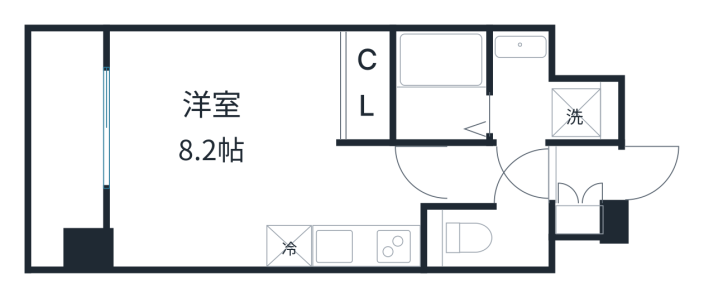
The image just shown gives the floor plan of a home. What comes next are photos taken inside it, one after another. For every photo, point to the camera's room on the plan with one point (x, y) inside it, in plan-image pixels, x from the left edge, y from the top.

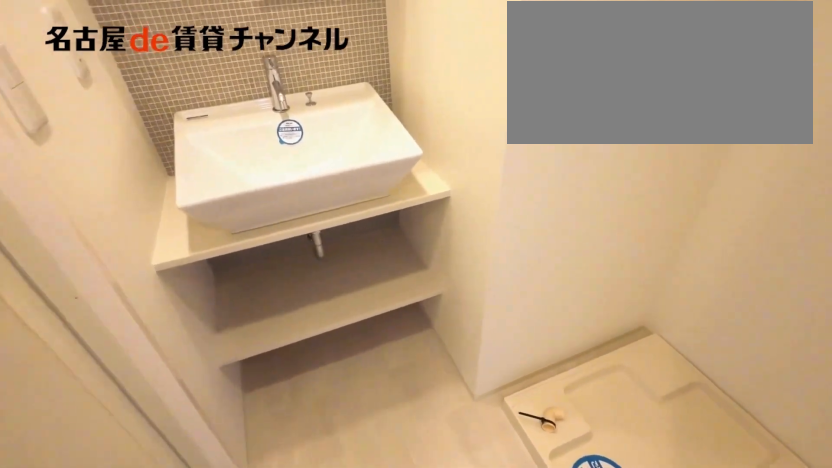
(545, 95)
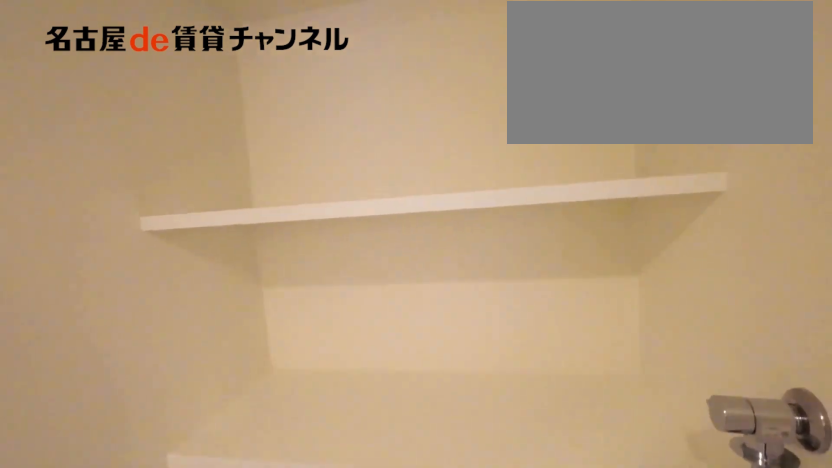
(545, 95)
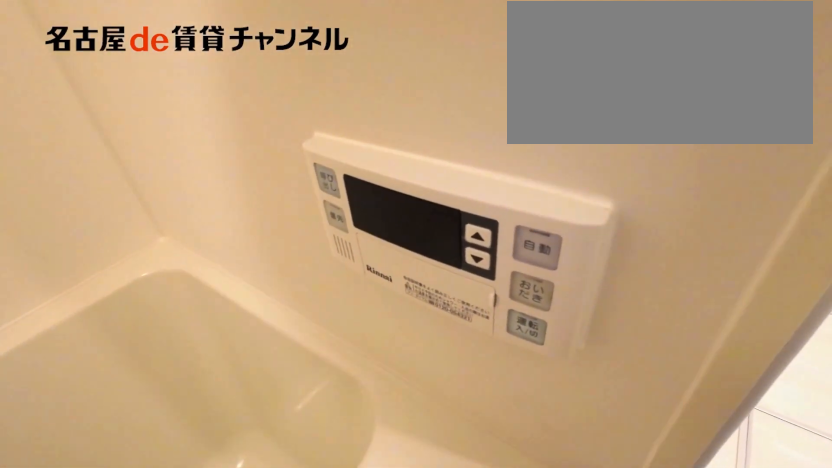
(441, 85)
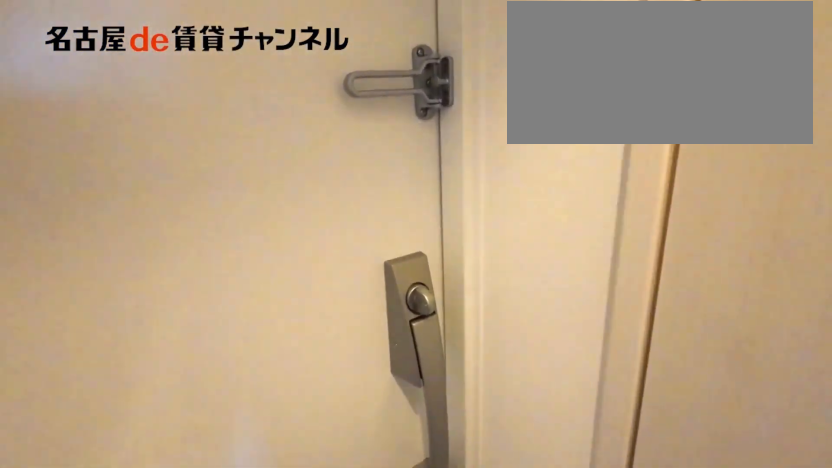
(586, 175)
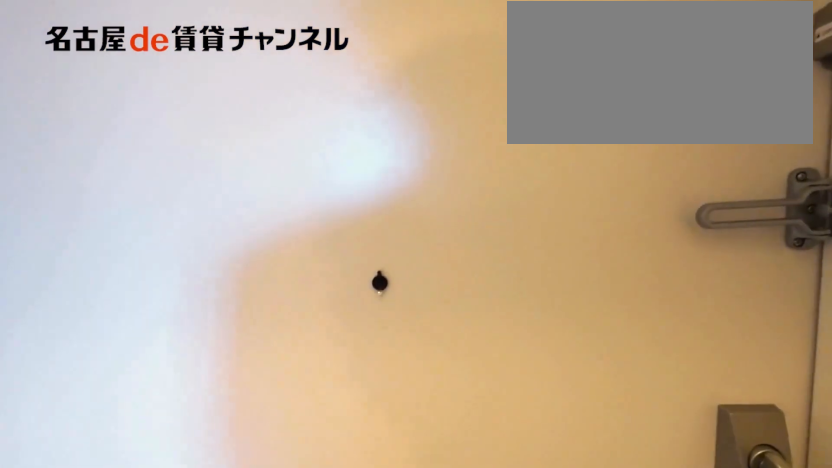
(586, 175)
